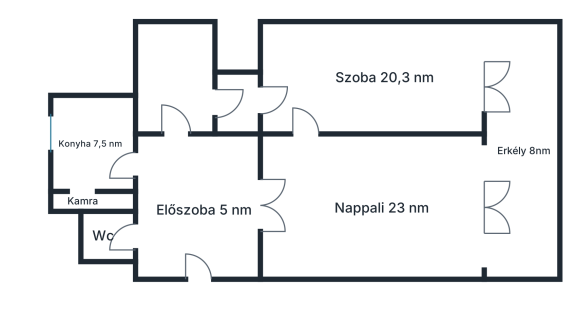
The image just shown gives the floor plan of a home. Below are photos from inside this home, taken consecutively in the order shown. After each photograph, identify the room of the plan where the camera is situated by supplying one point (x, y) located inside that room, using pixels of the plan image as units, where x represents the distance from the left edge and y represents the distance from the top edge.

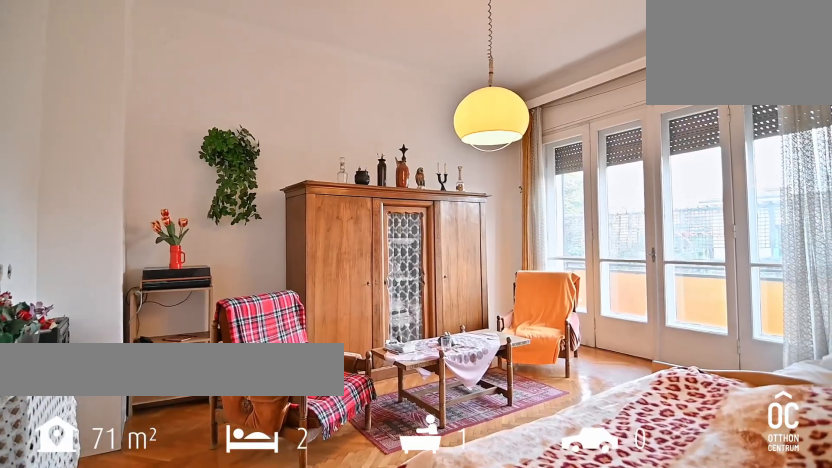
(403, 78)
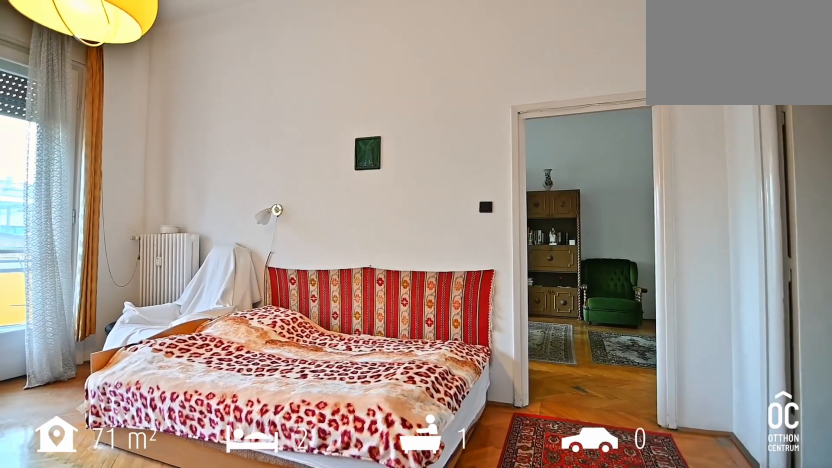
(403, 78)
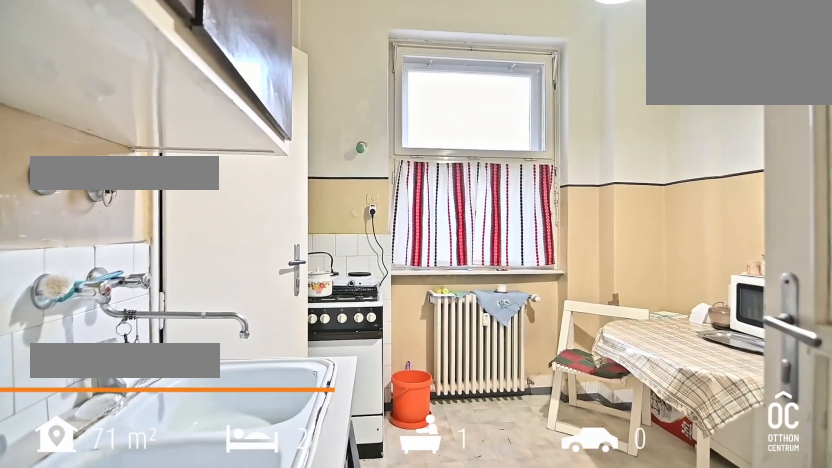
(91, 145)
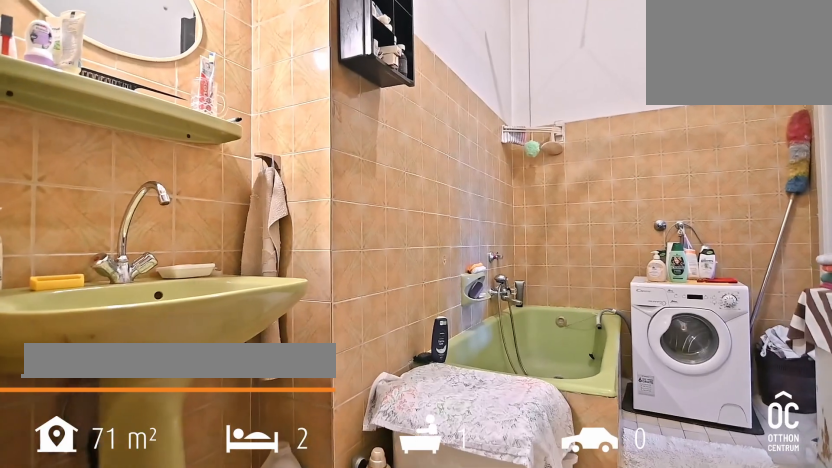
(176, 84)
